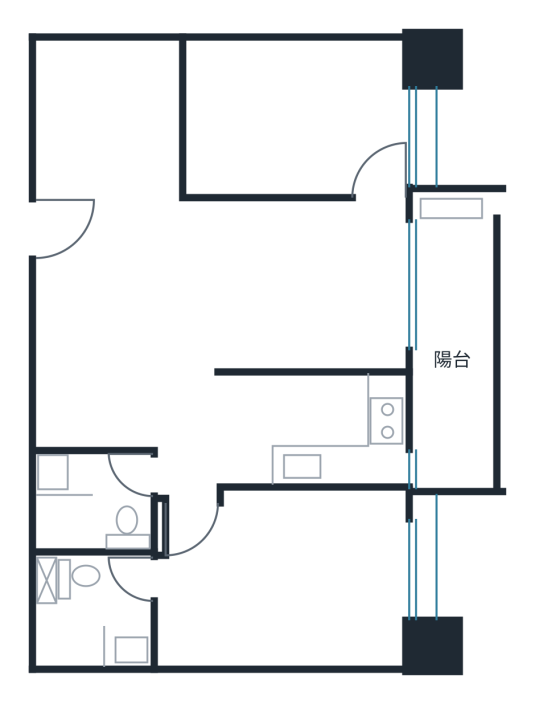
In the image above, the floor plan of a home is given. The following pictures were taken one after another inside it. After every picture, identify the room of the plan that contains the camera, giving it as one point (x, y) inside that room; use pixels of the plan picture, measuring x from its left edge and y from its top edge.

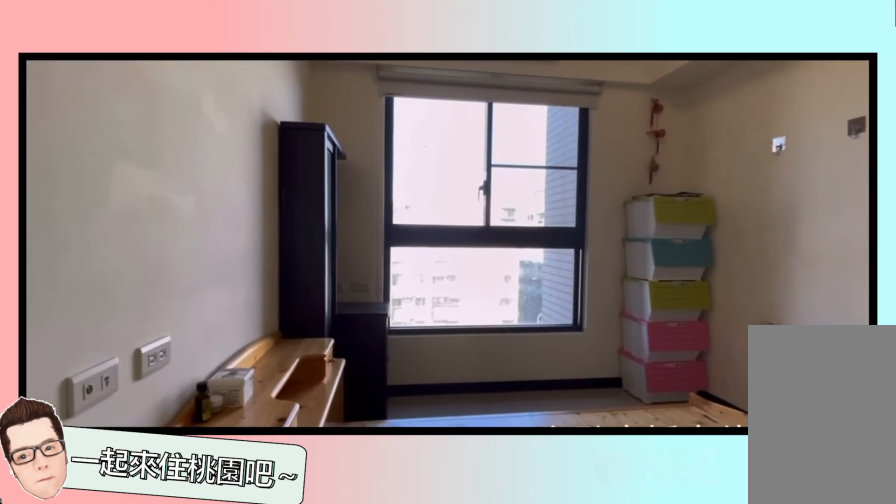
(278, 584)
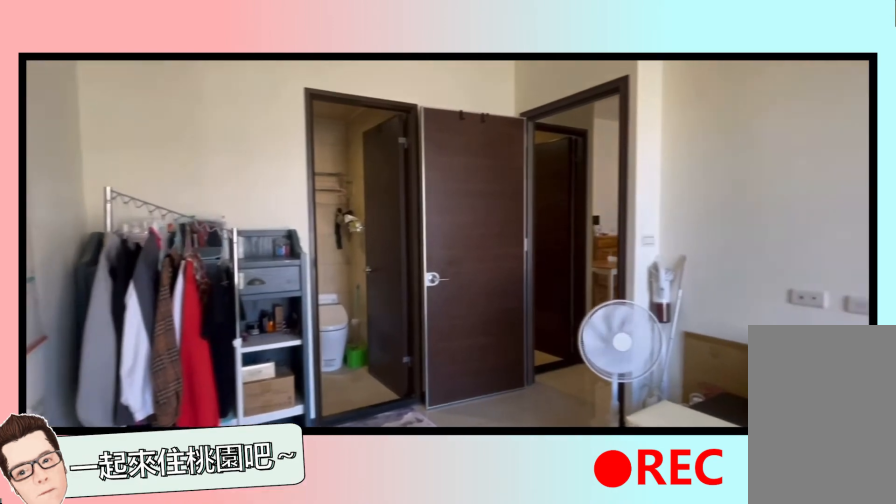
(278, 584)
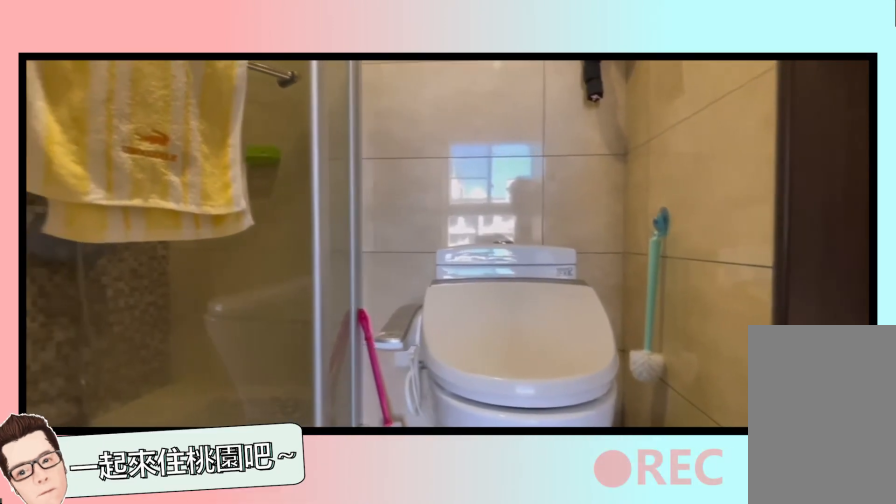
(88, 613)
